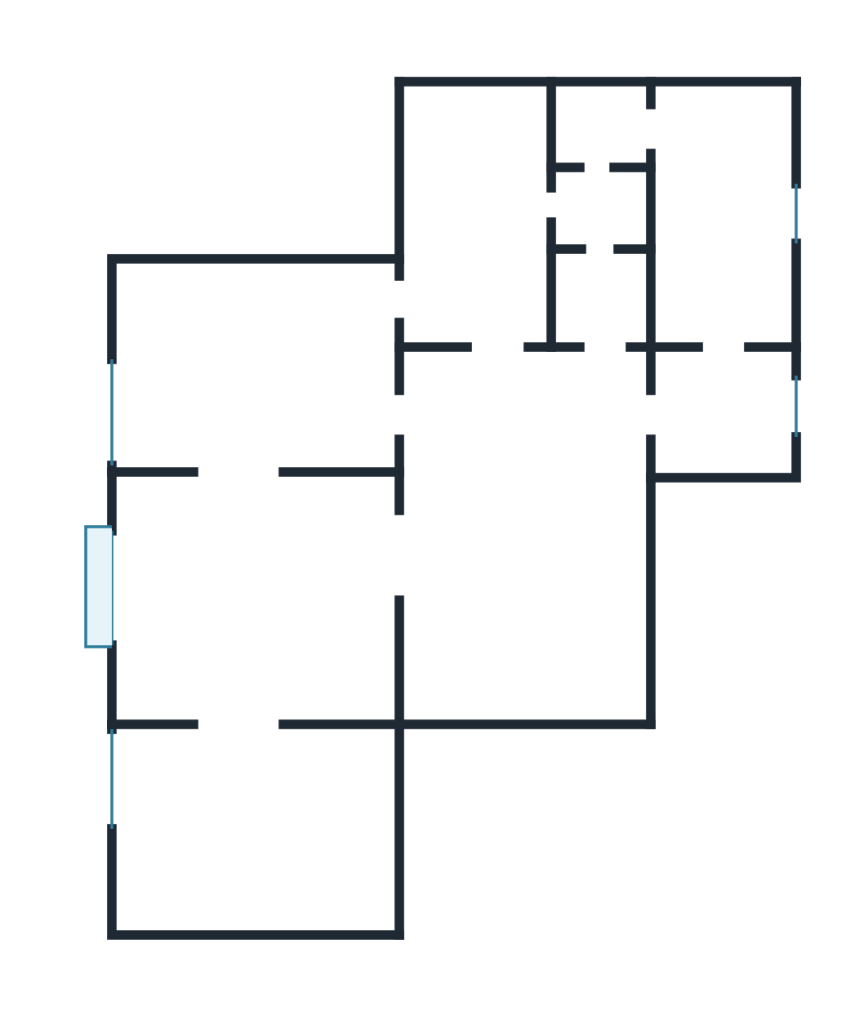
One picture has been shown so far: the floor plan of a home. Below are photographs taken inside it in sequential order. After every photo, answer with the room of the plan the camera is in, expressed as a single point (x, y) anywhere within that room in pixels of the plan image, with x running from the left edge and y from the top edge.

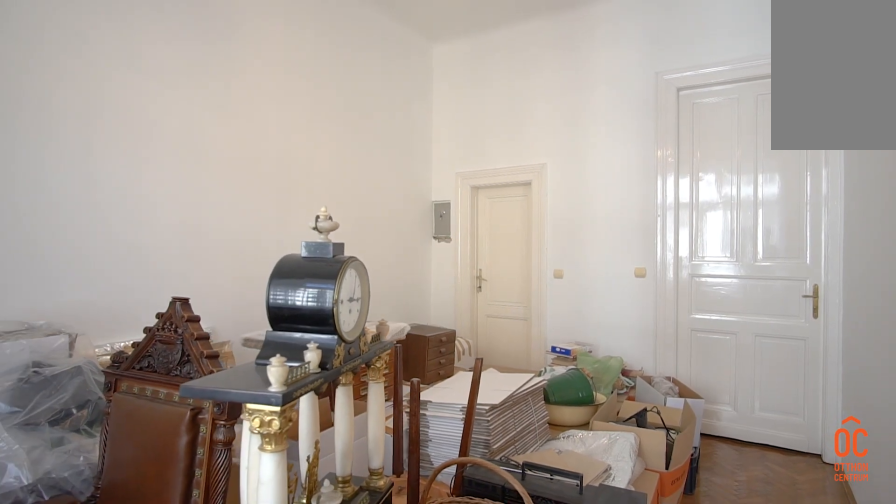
(258, 375)
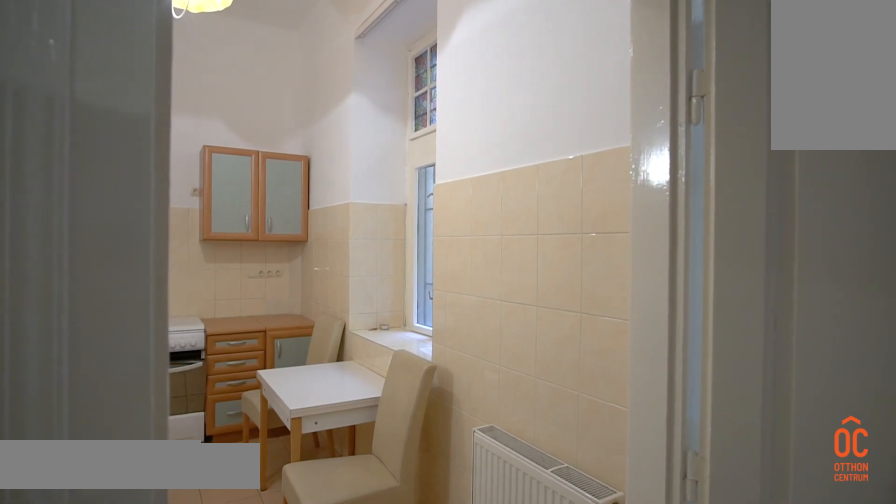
(721, 205)
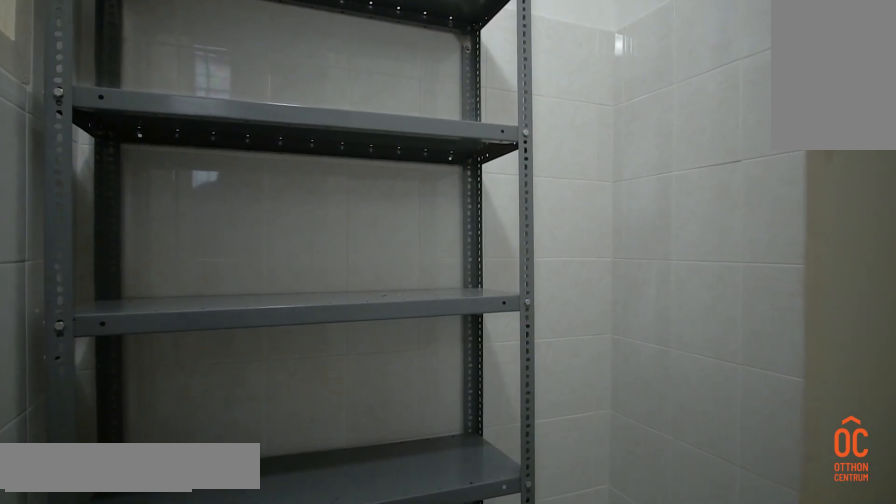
(614, 124)
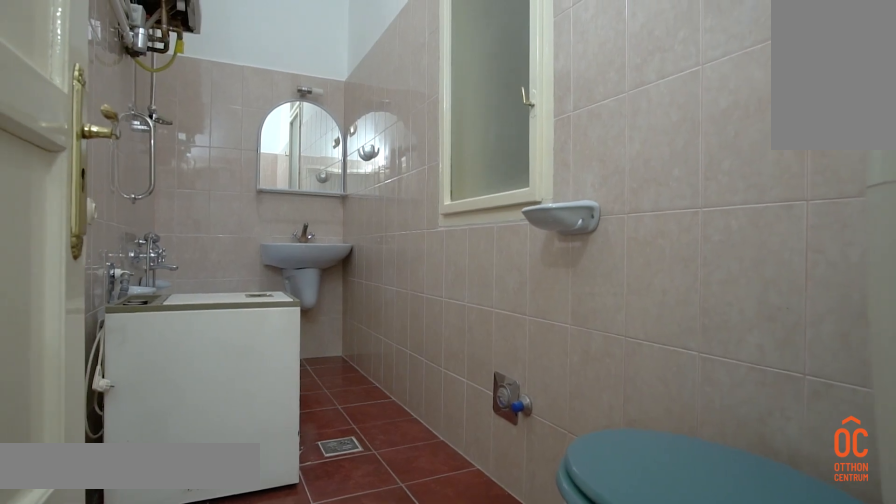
(473, 209)
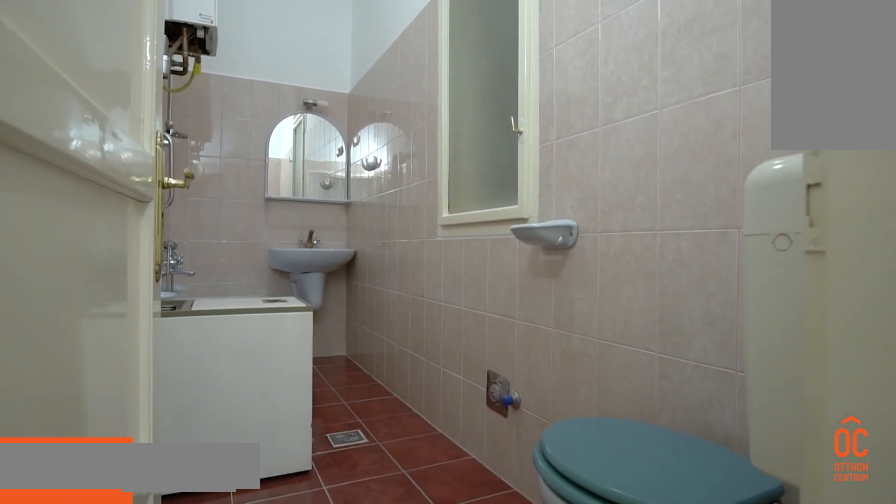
(473, 209)
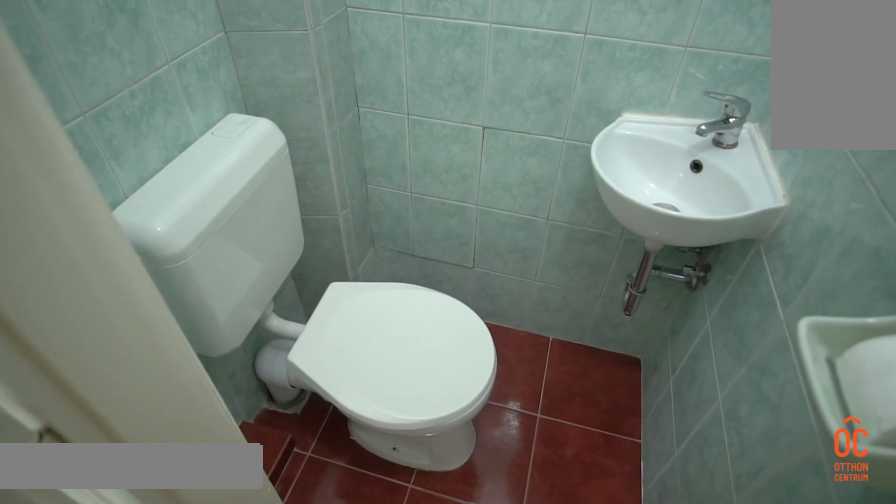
(603, 296)
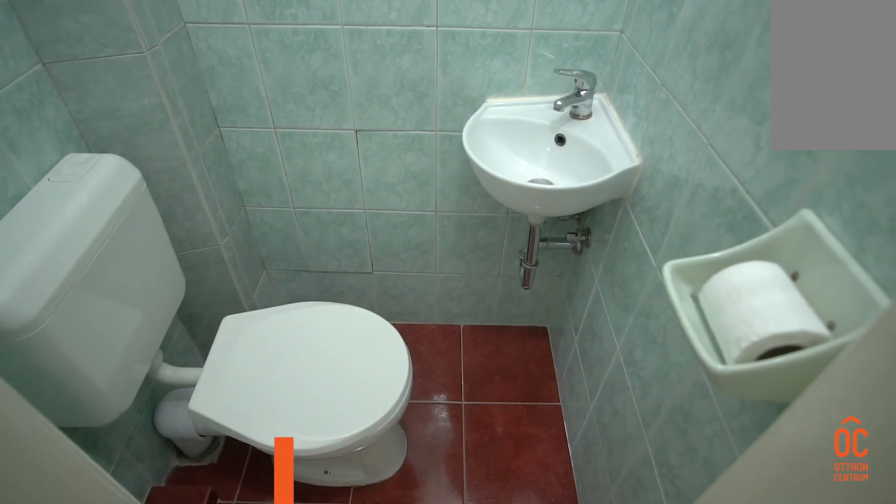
(604, 297)
